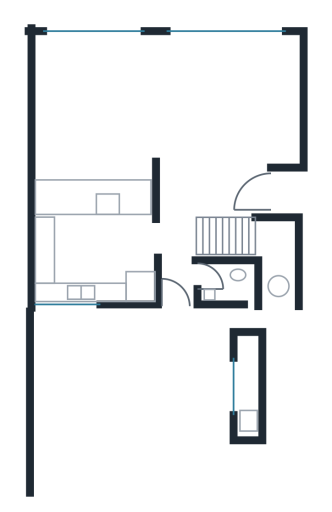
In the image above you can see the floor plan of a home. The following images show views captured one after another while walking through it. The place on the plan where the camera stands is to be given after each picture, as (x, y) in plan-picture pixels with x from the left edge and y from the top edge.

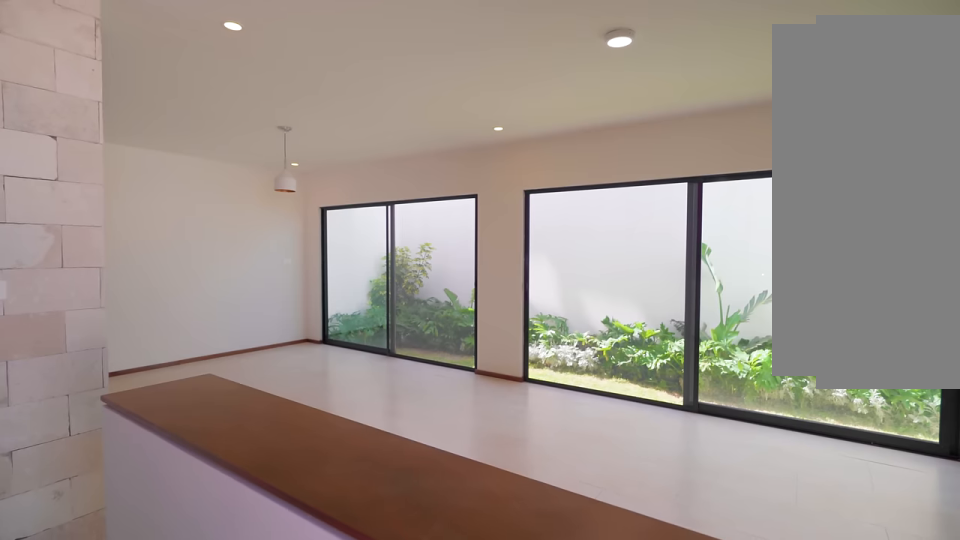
(248, 197)
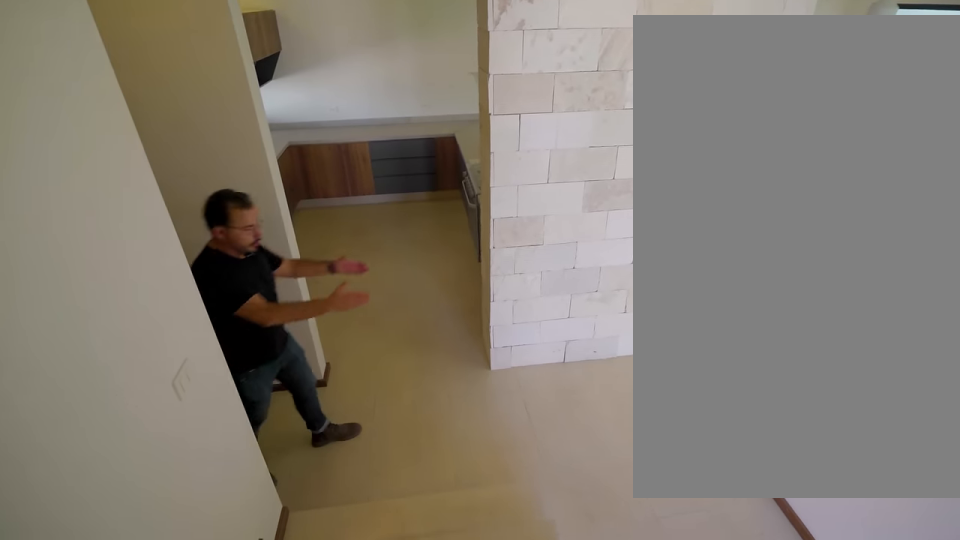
(205, 232)
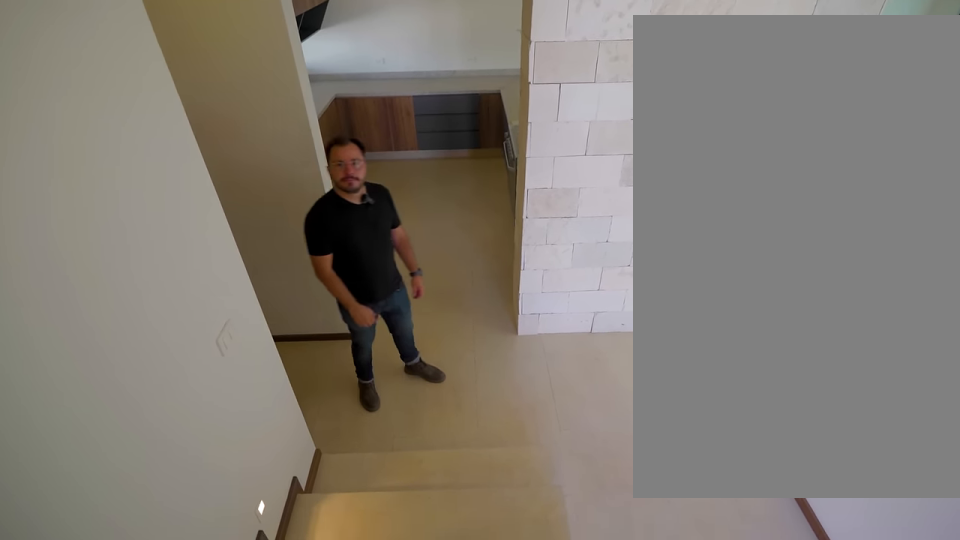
(209, 236)
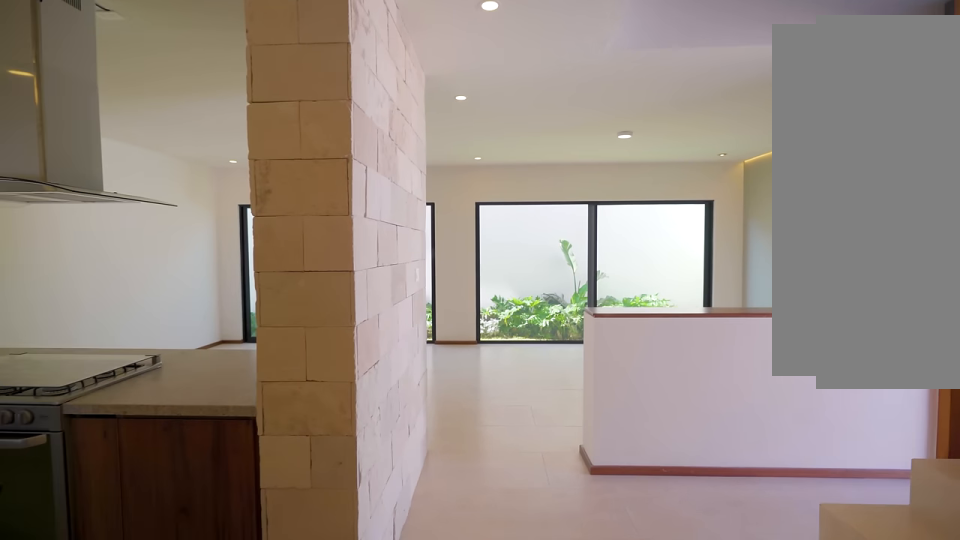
(177, 279)
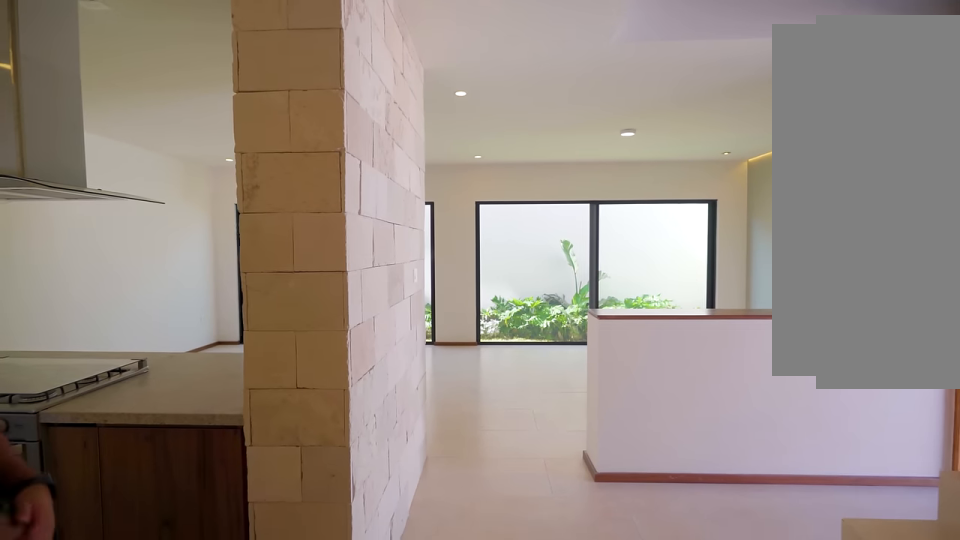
(176, 278)
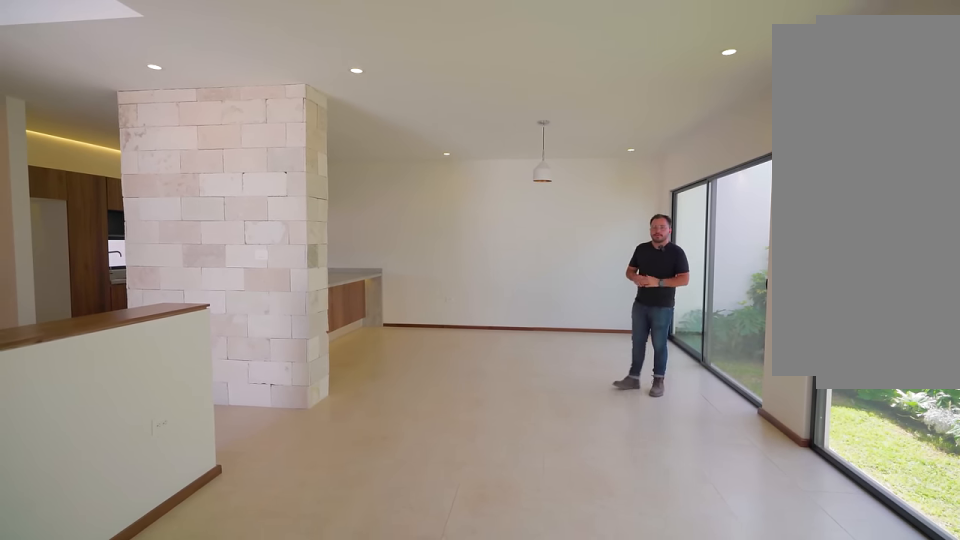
(283, 103)
